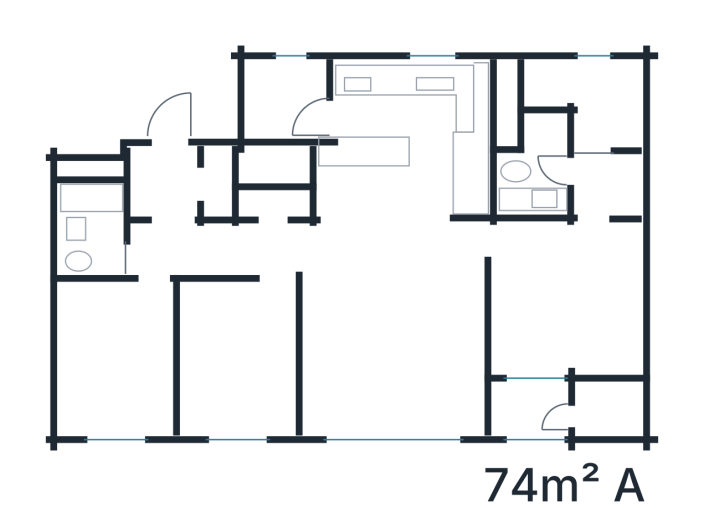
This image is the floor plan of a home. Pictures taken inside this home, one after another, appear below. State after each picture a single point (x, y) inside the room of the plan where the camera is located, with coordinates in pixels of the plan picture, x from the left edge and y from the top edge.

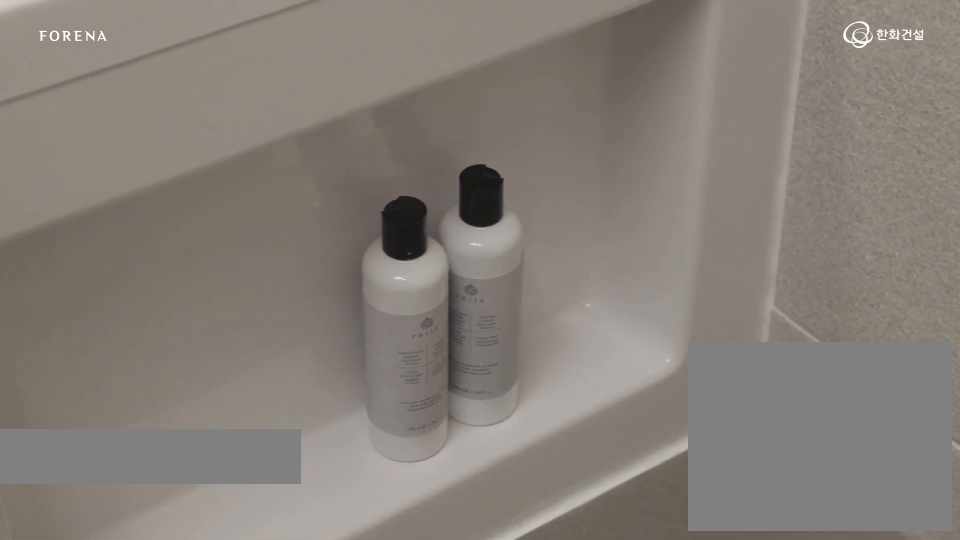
(118, 254)
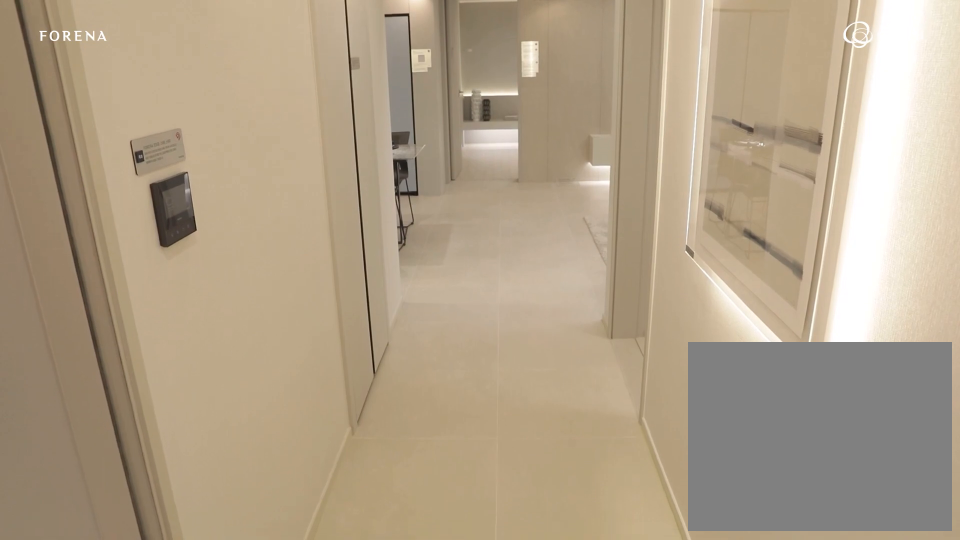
(250, 249)
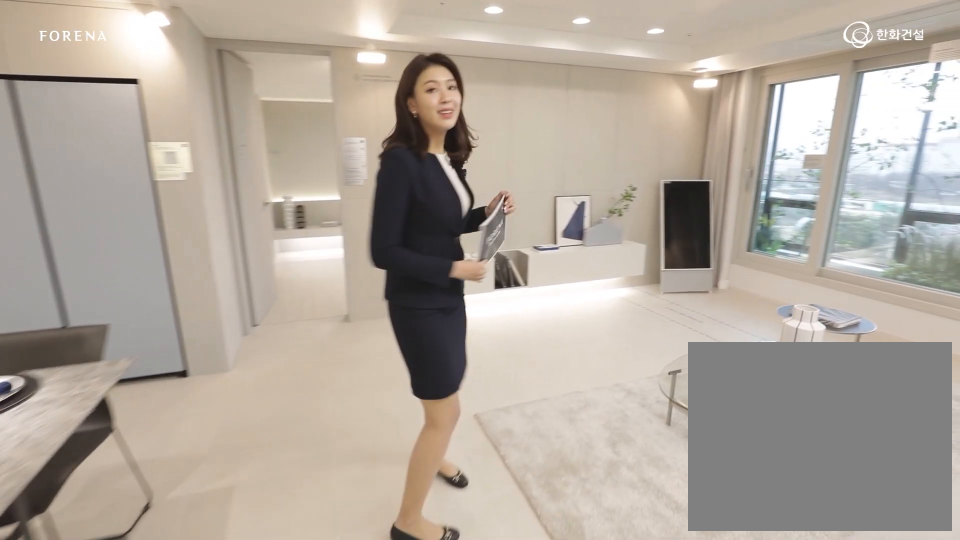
(399, 339)
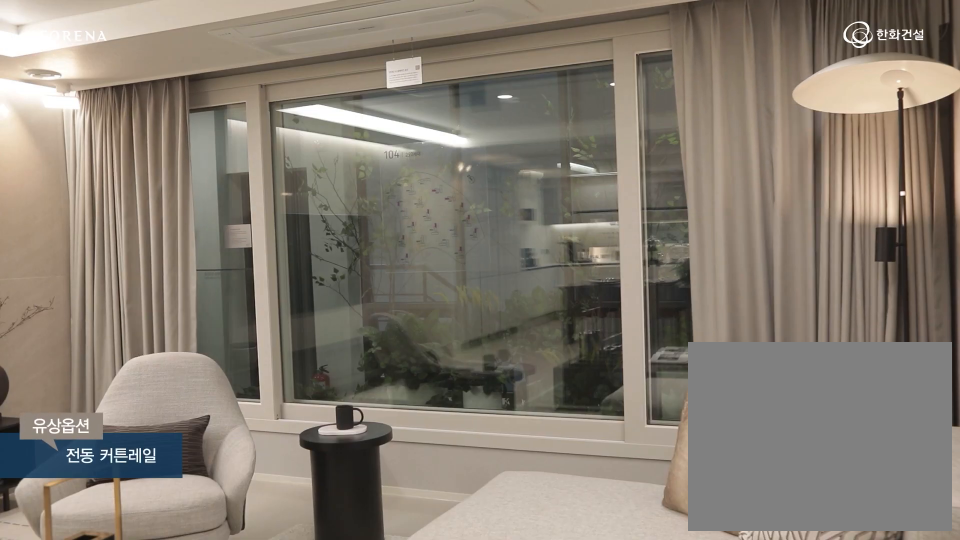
(399, 339)
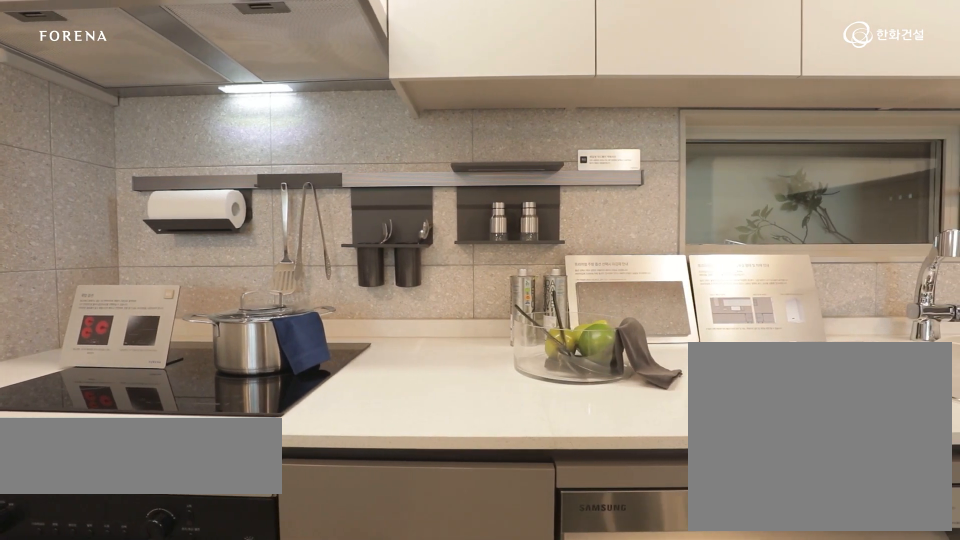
(386, 197)
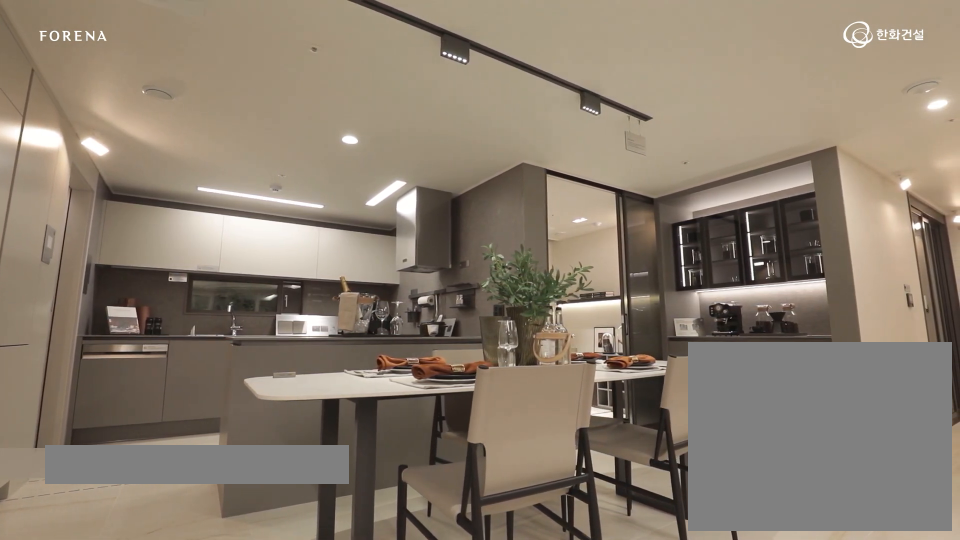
(386, 197)
